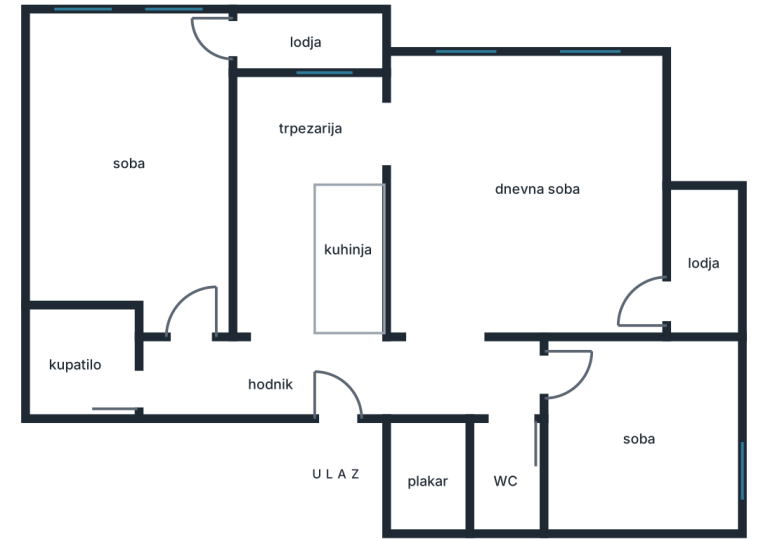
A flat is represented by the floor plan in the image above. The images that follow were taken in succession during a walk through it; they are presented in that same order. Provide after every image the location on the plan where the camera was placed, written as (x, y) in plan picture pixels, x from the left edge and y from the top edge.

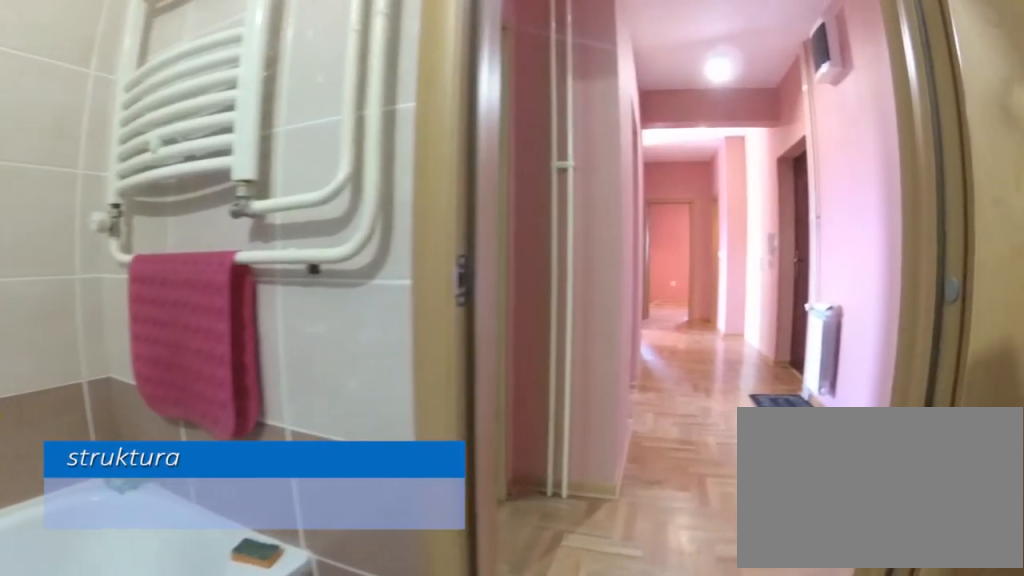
(38, 381)
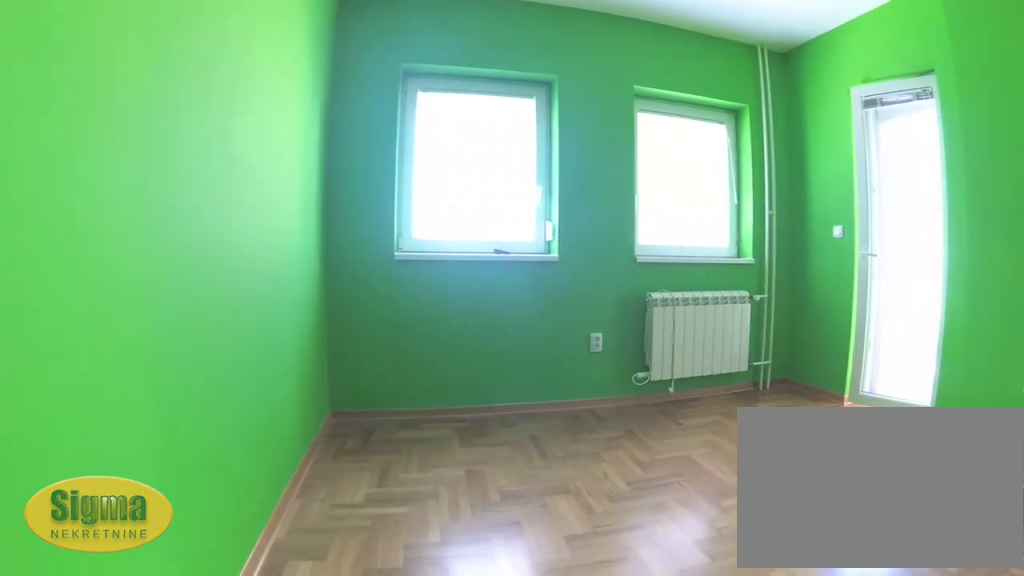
(84, 200)
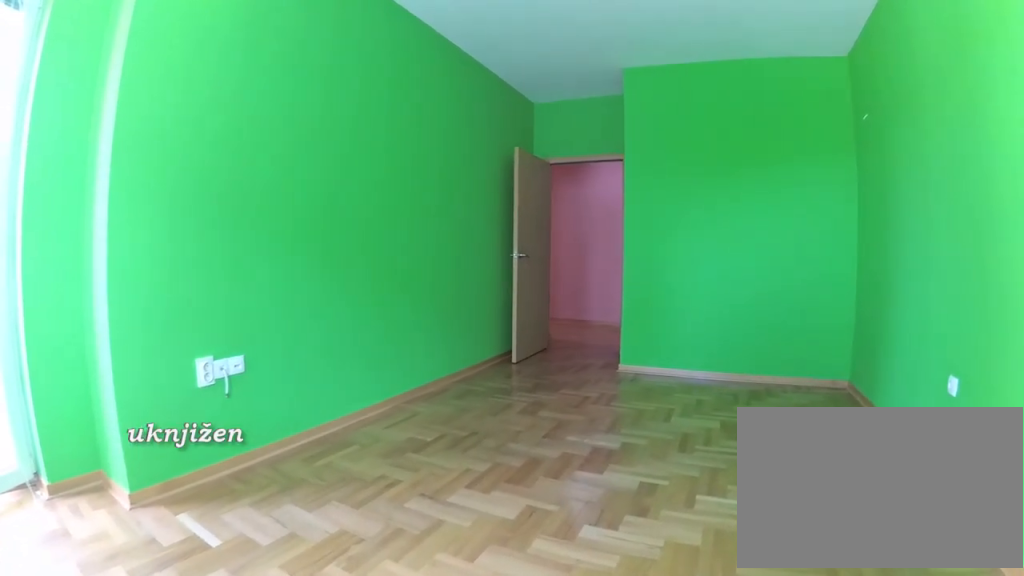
(76, 72)
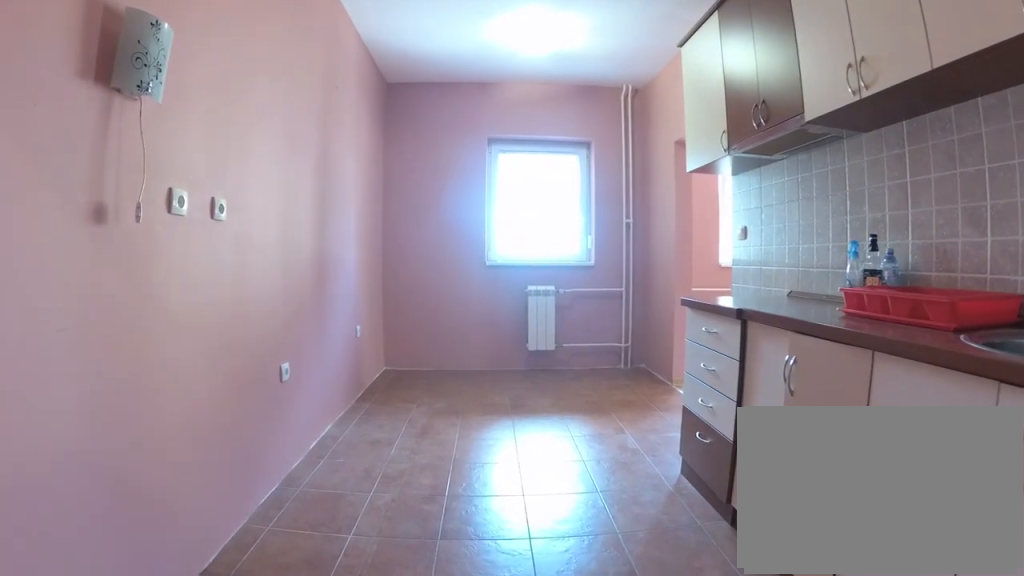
(278, 351)
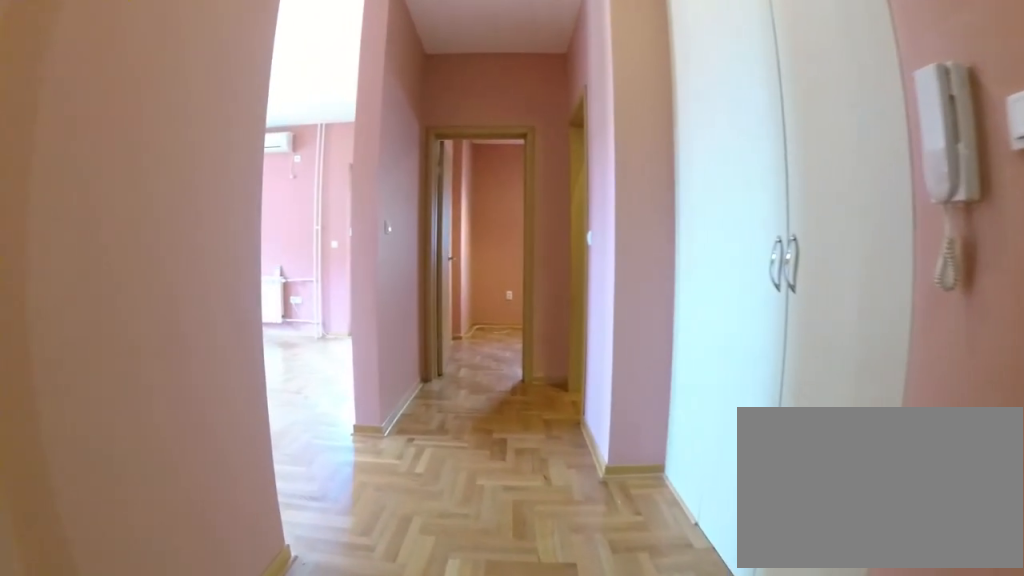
(300, 377)
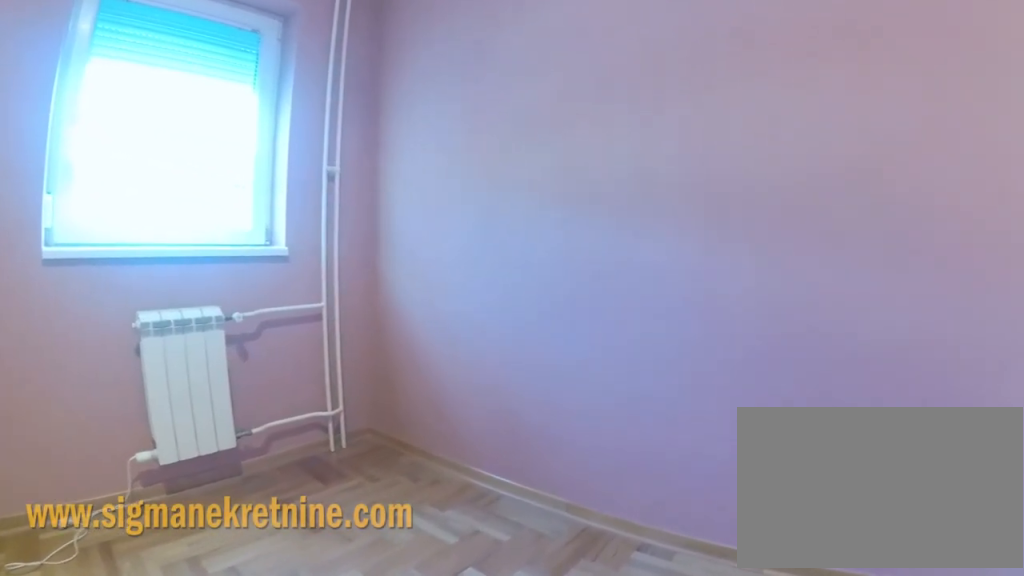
(599, 448)
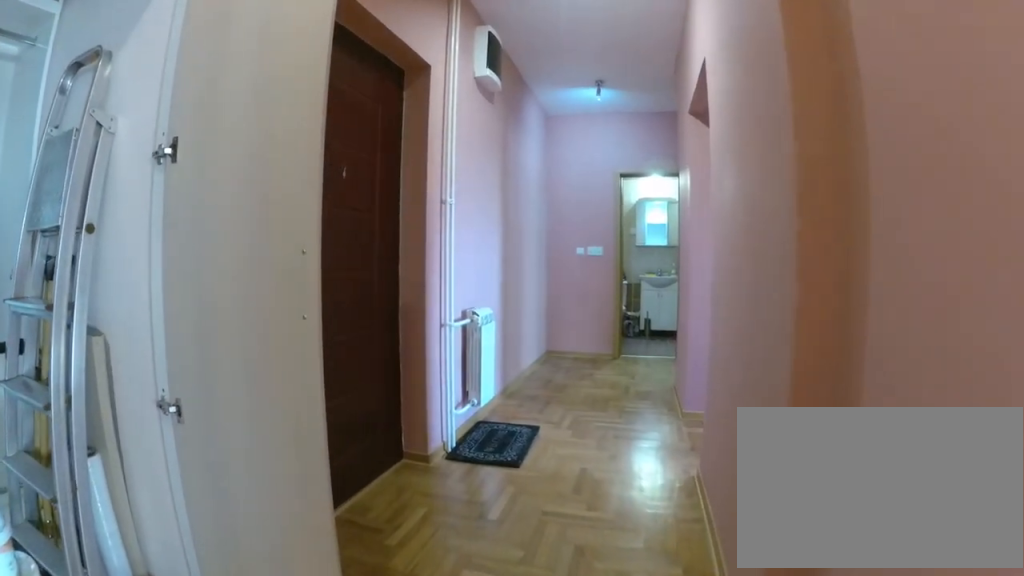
(449, 376)
